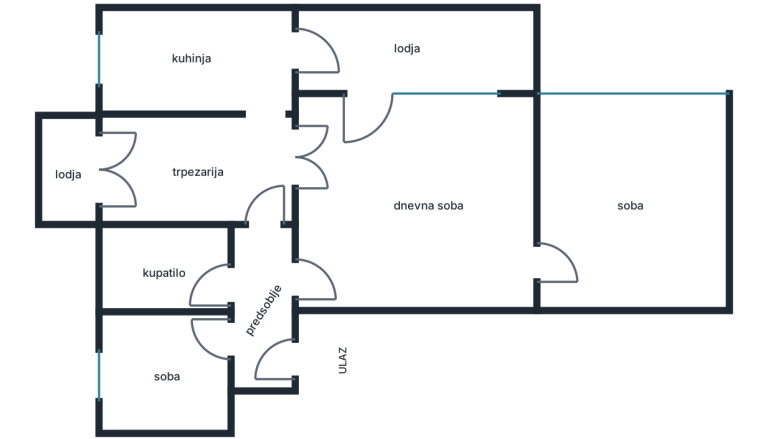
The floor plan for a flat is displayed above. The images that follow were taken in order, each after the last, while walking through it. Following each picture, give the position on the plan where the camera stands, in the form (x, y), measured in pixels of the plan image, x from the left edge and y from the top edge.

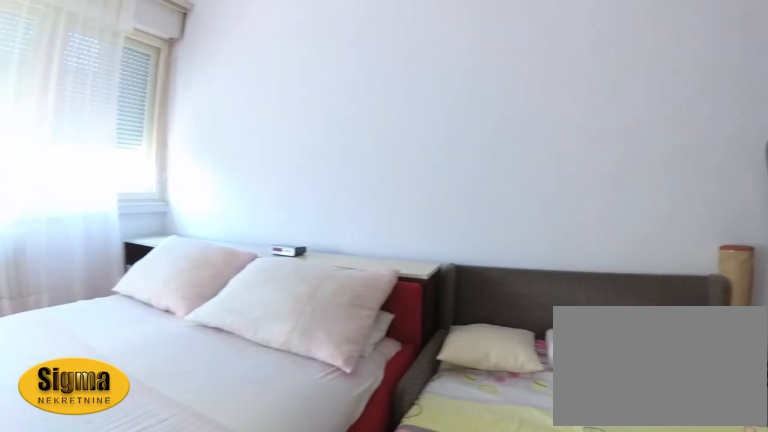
(632, 284)
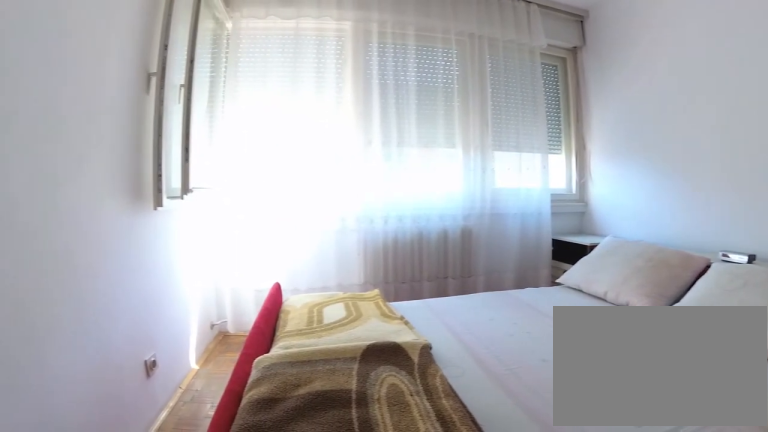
(632, 287)
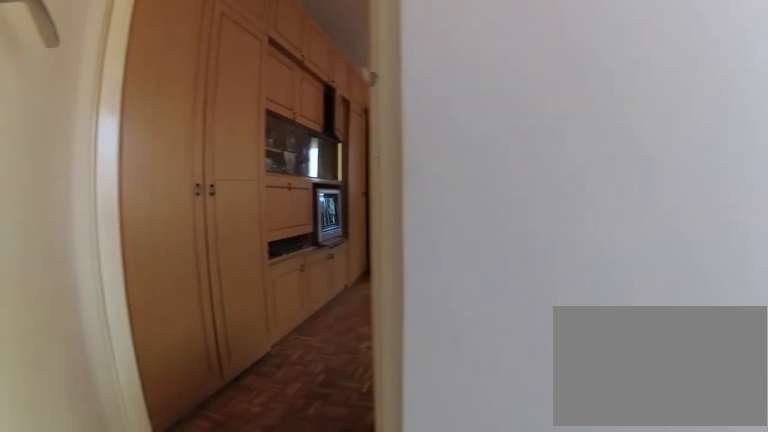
(627, 272)
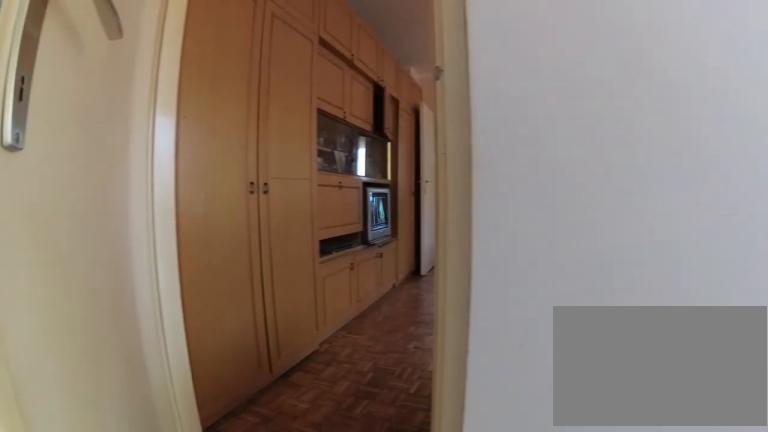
(625, 270)
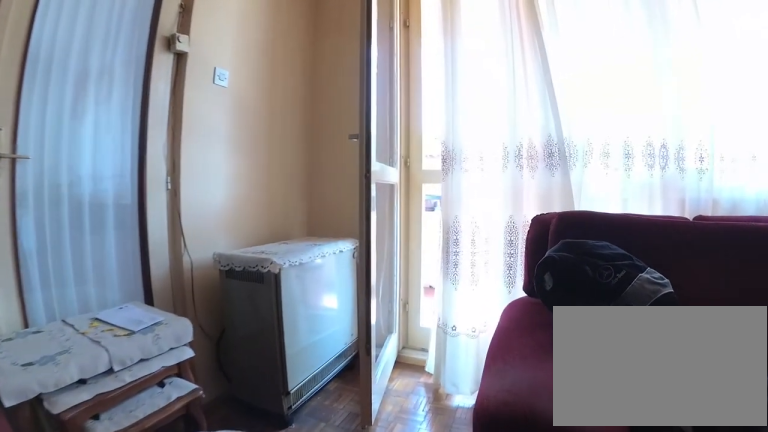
(352, 208)
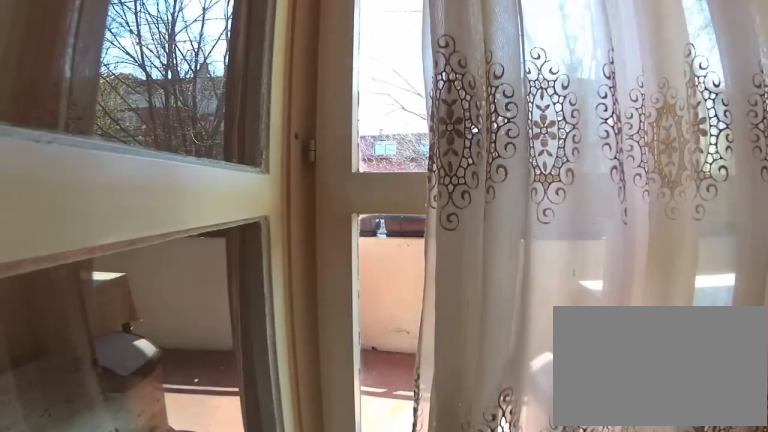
(338, 180)
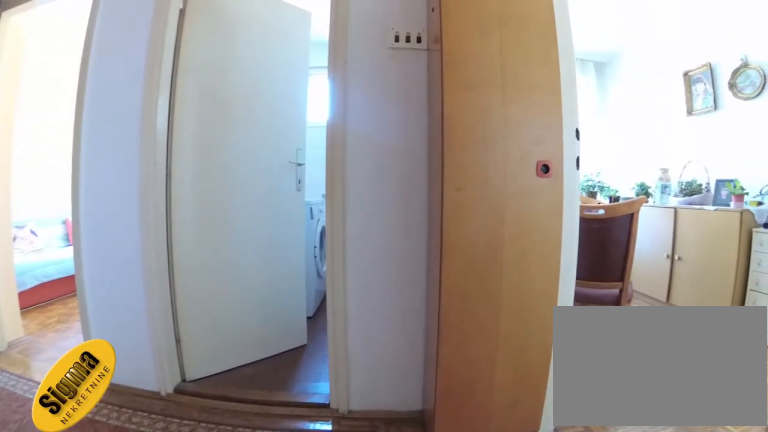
(328, 279)
